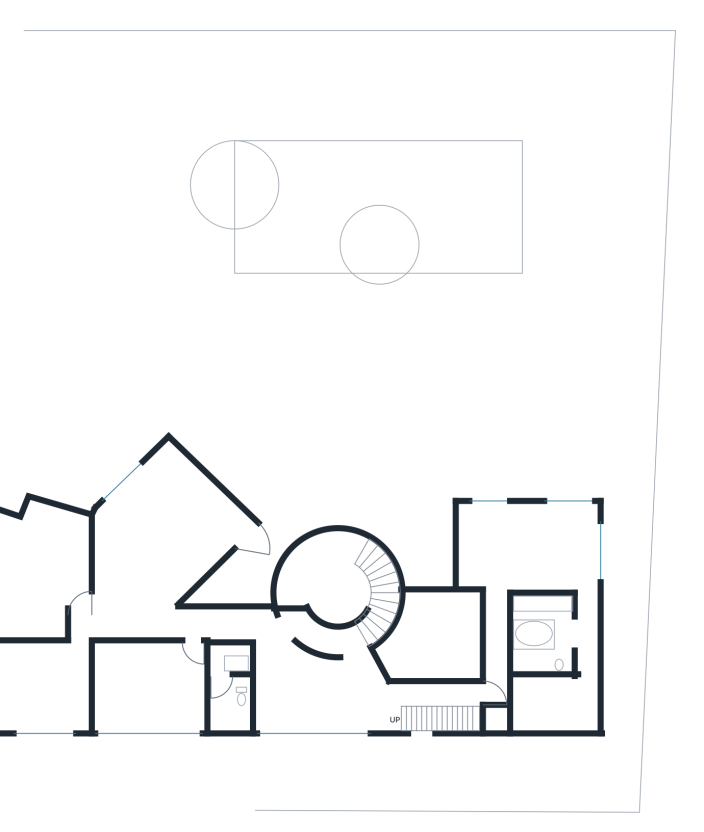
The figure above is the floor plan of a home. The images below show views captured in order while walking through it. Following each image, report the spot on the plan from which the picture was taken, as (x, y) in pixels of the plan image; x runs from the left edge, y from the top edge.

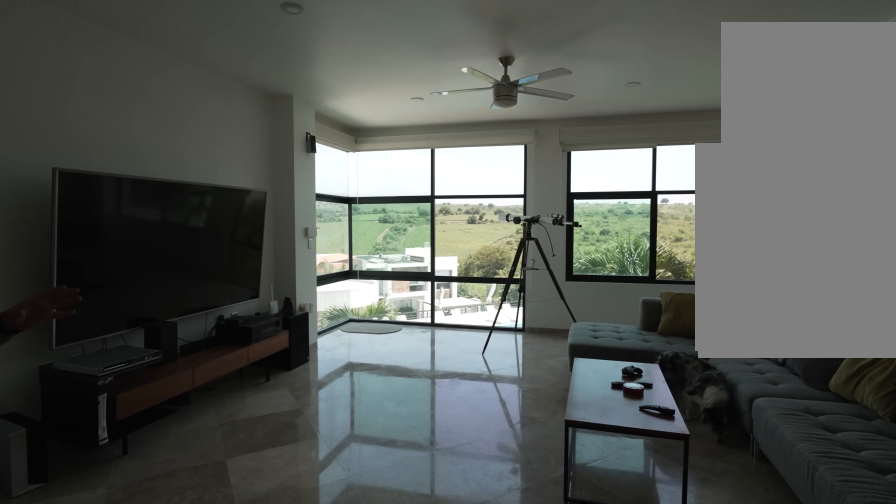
(145, 558)
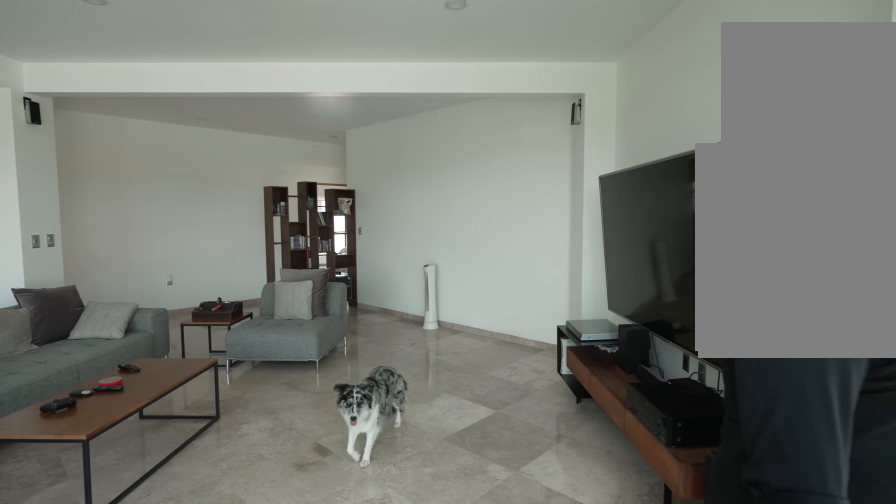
(169, 472)
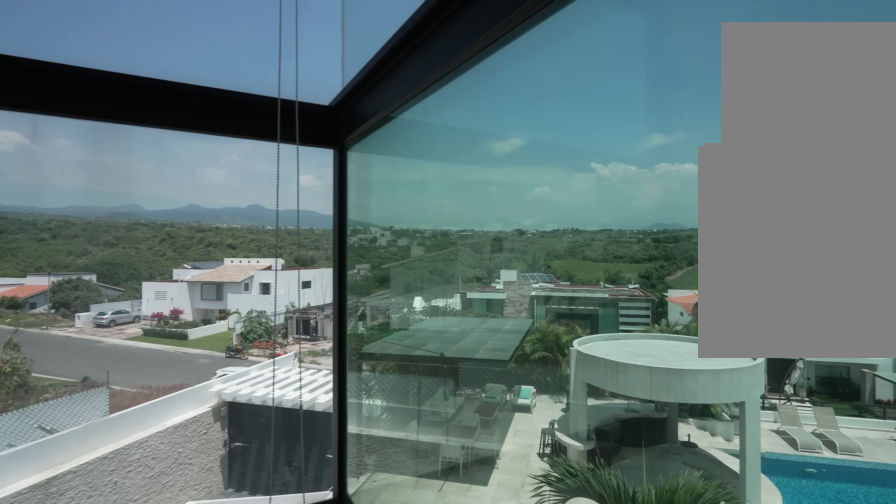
(169, 472)
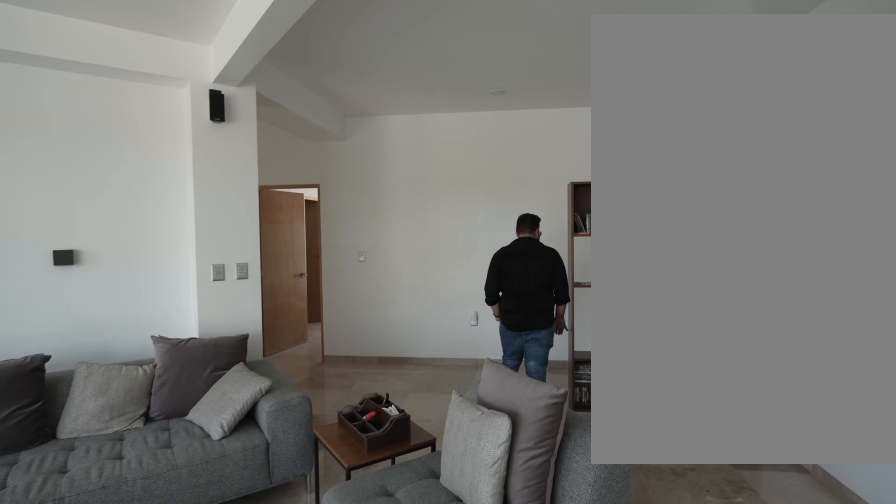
(167, 473)
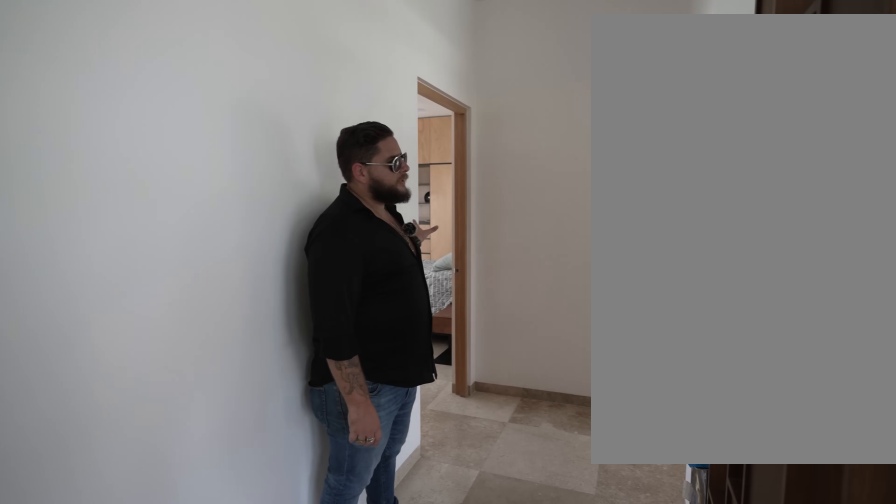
(118, 604)
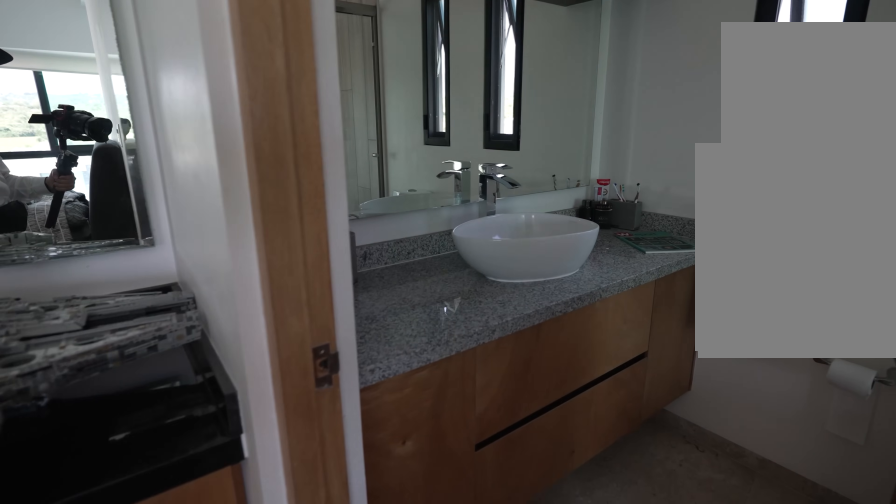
(27, 614)
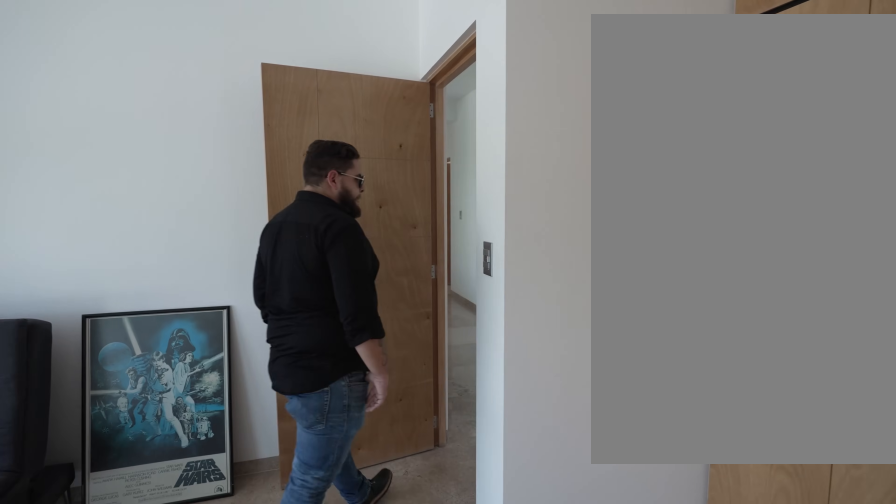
(43, 604)
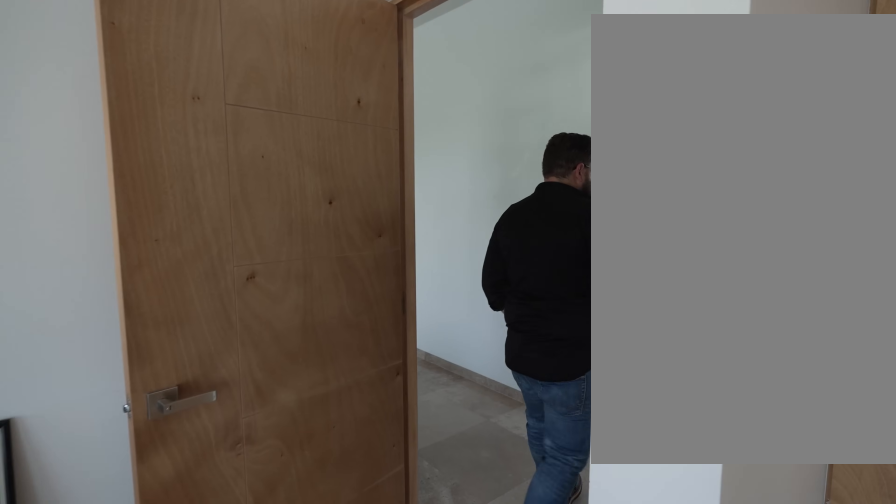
(62, 592)
